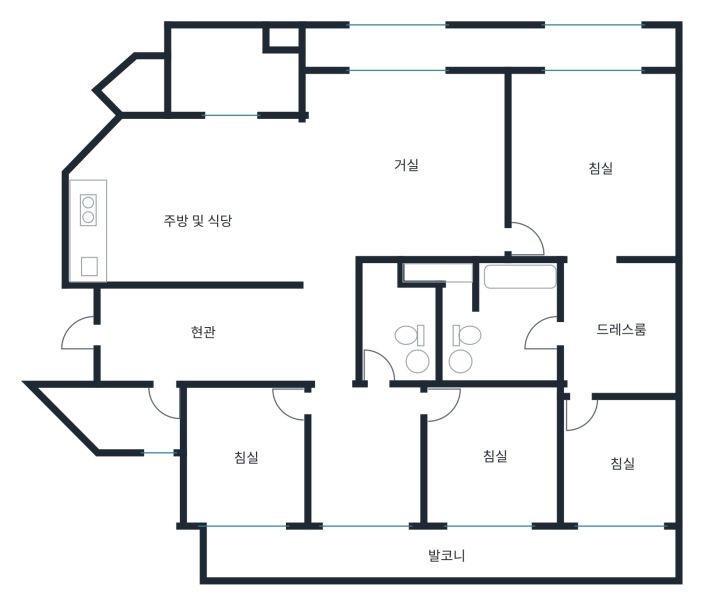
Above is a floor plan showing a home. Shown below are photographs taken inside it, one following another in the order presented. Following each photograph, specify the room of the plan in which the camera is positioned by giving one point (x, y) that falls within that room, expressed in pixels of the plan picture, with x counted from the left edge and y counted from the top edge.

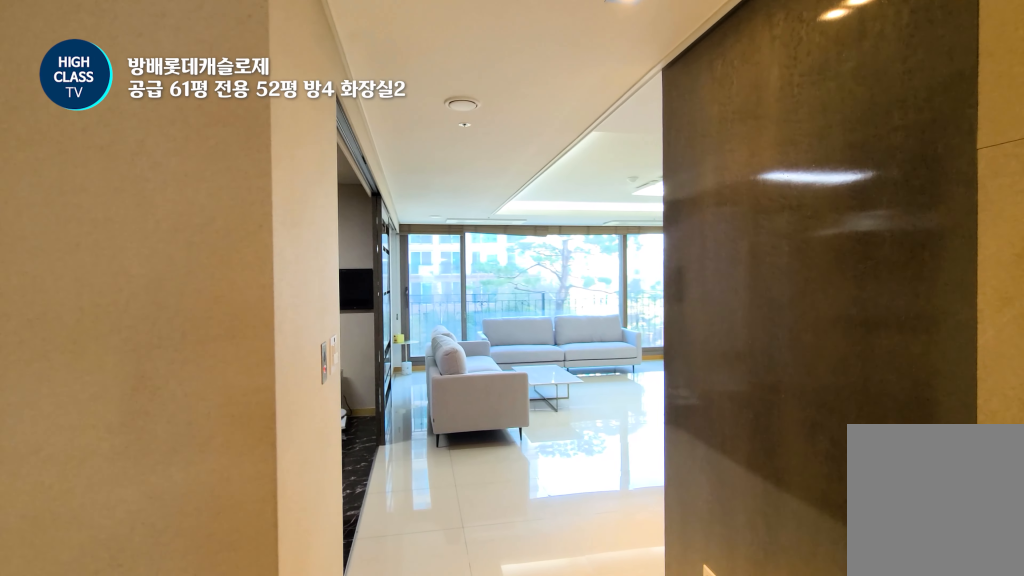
(328, 319)
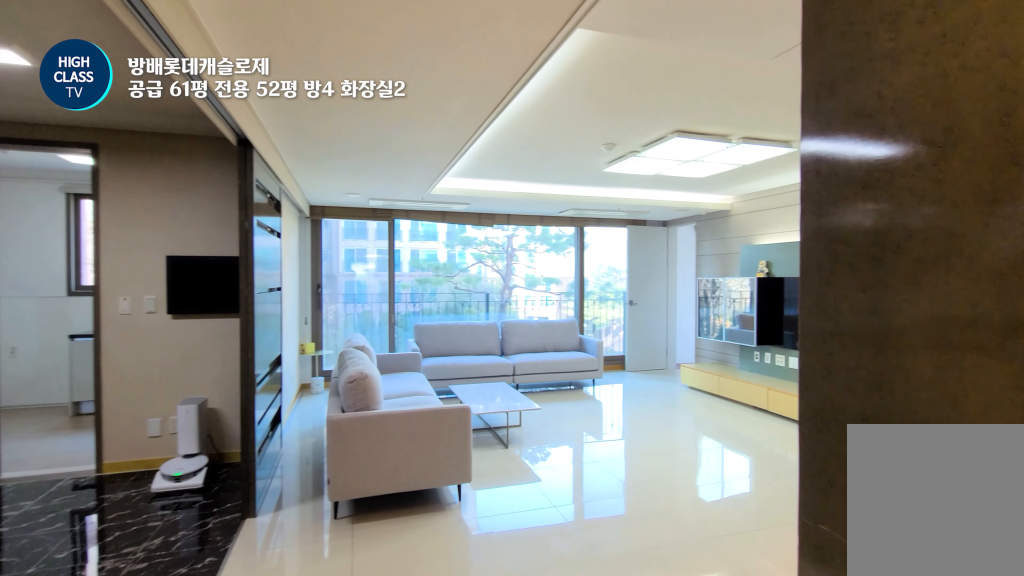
(328, 319)
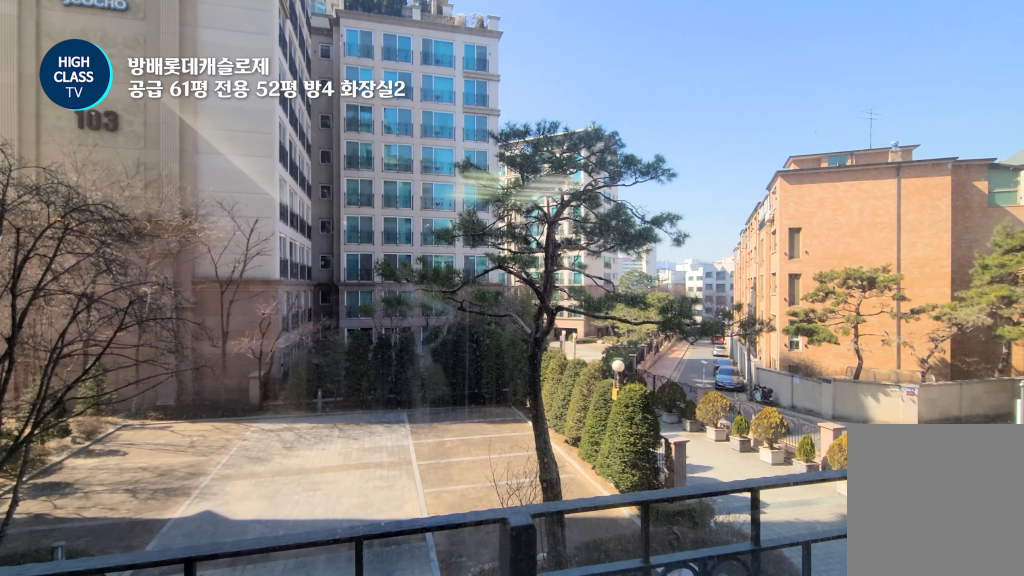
(404, 154)
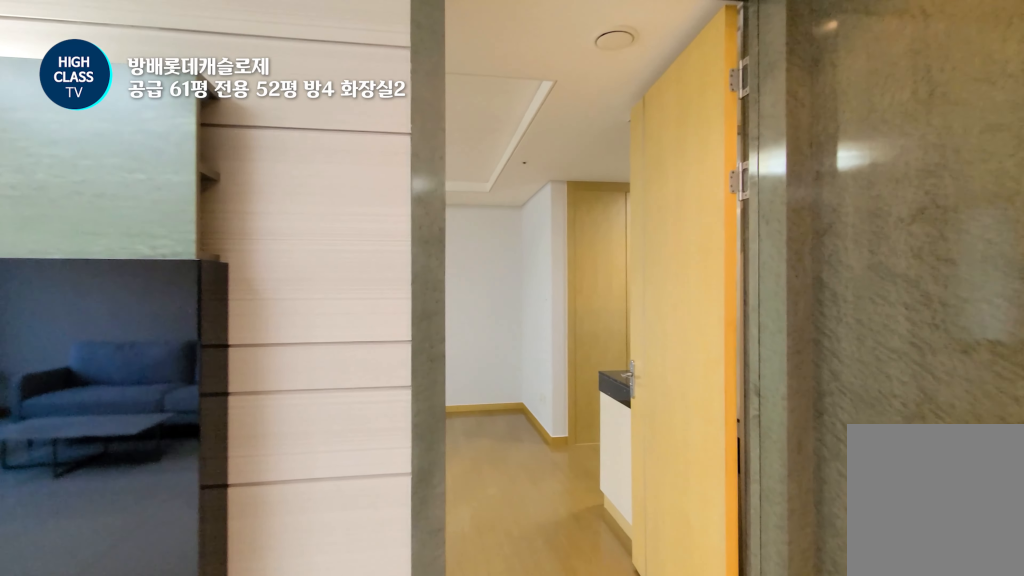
(404, 154)
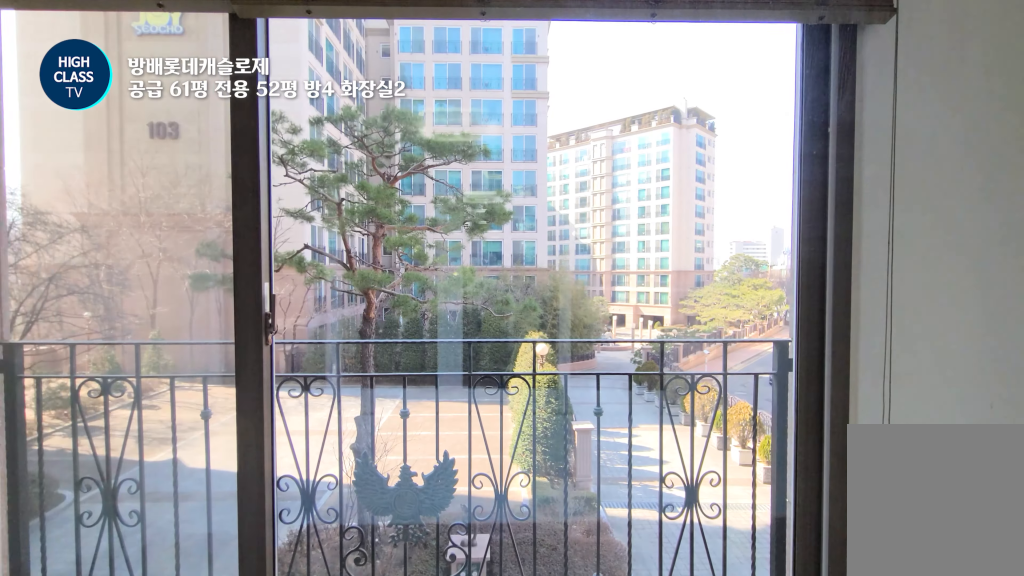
(592, 142)
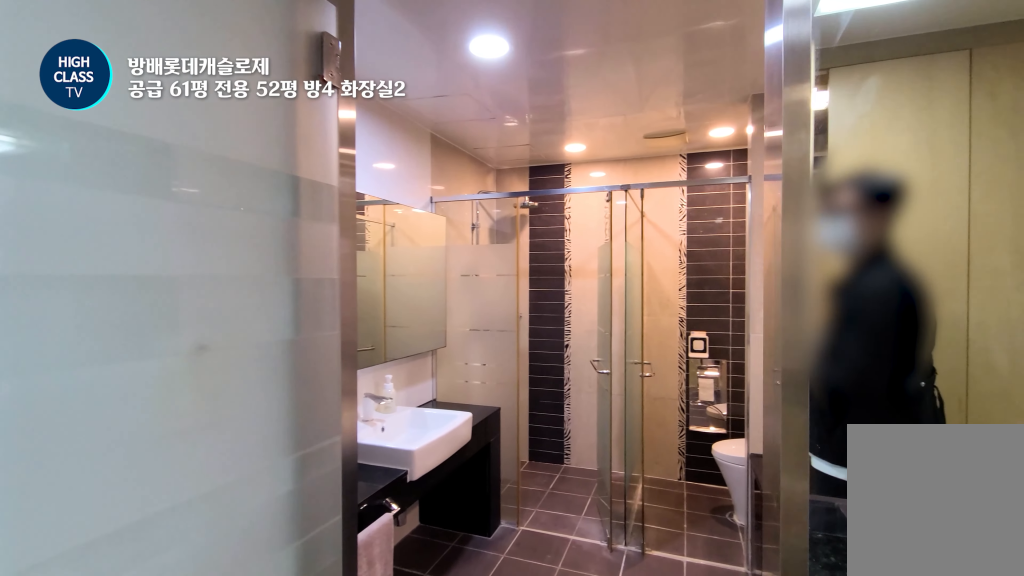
(616, 327)
